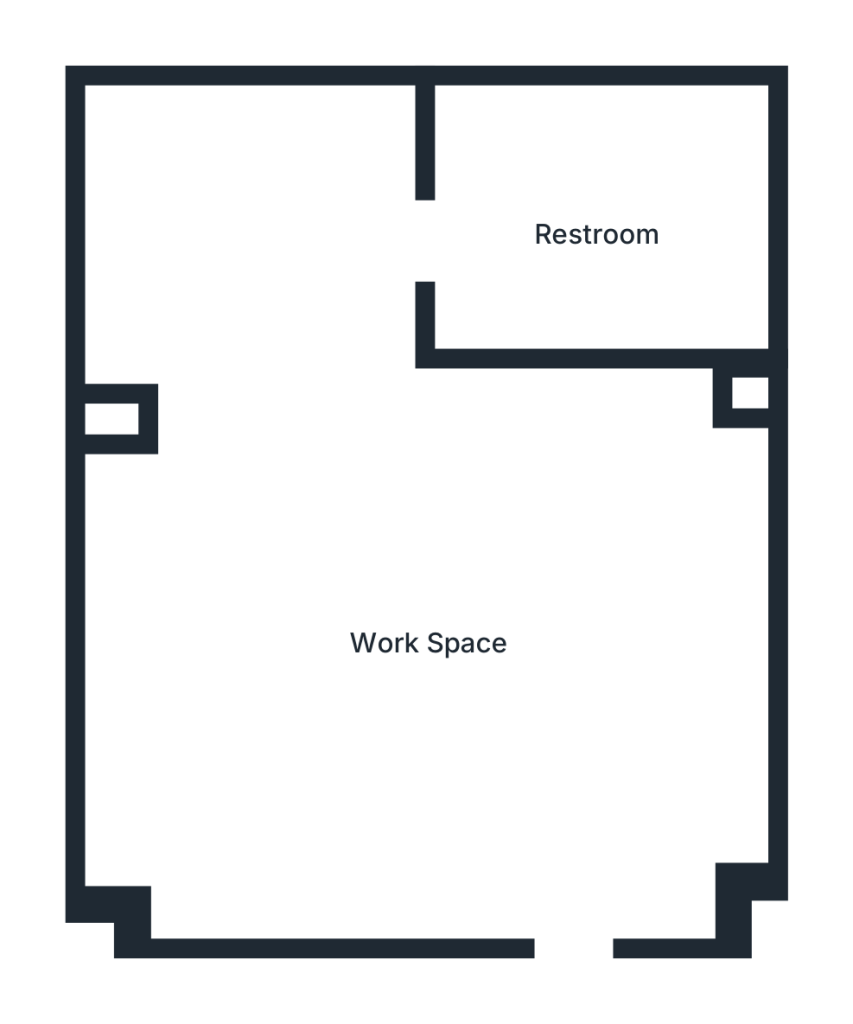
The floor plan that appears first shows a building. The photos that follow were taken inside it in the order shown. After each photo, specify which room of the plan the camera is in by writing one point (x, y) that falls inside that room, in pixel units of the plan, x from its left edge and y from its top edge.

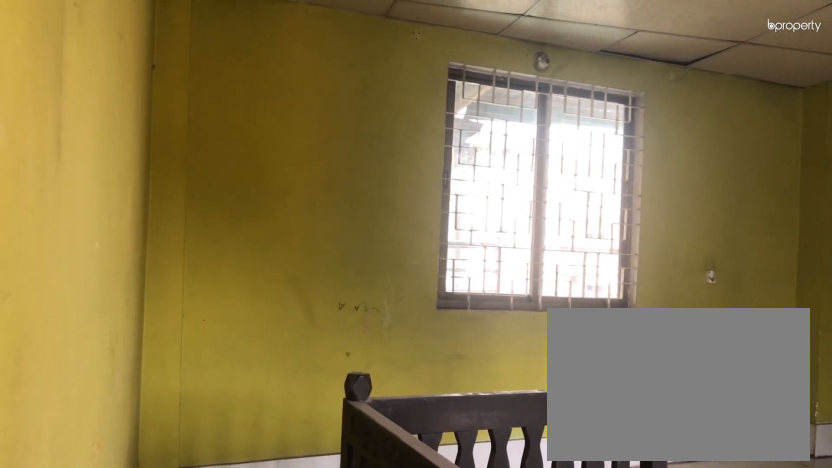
(419, 625)
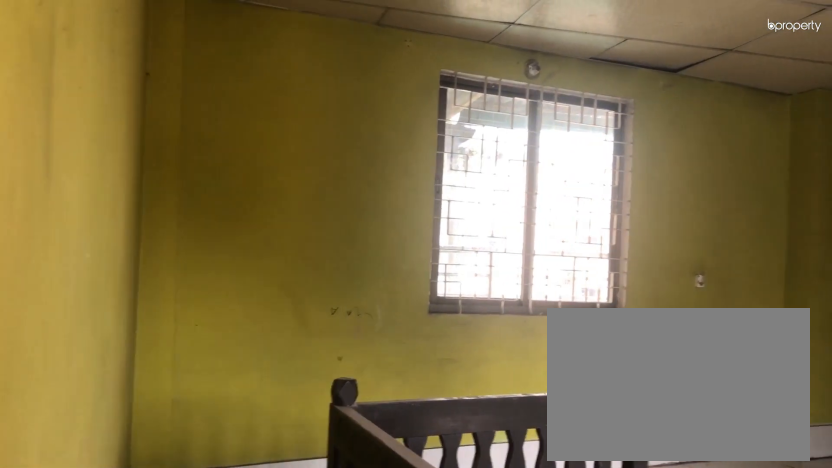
(419, 625)
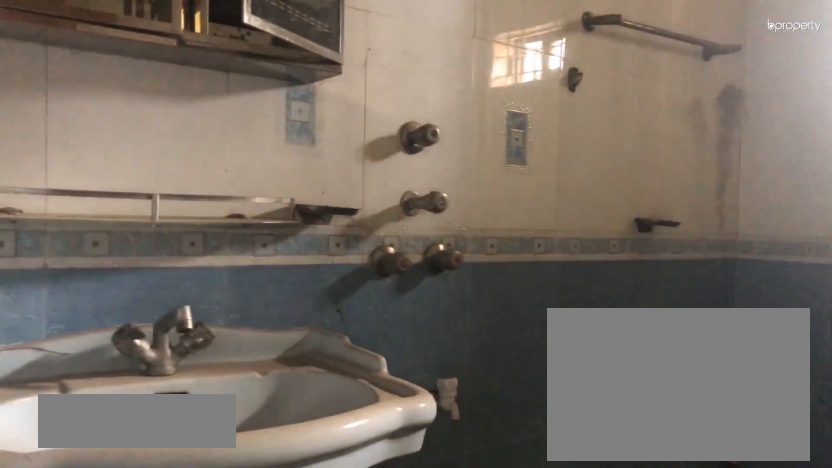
(613, 237)
